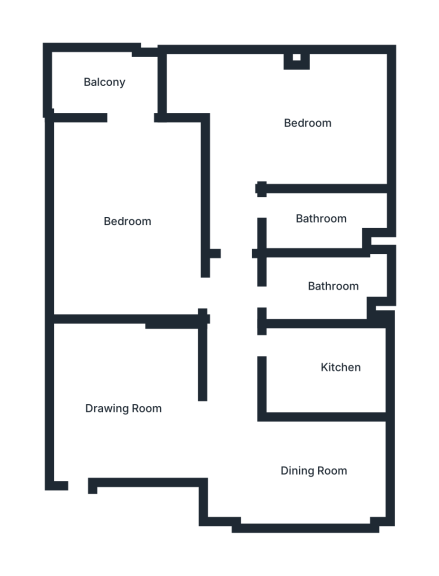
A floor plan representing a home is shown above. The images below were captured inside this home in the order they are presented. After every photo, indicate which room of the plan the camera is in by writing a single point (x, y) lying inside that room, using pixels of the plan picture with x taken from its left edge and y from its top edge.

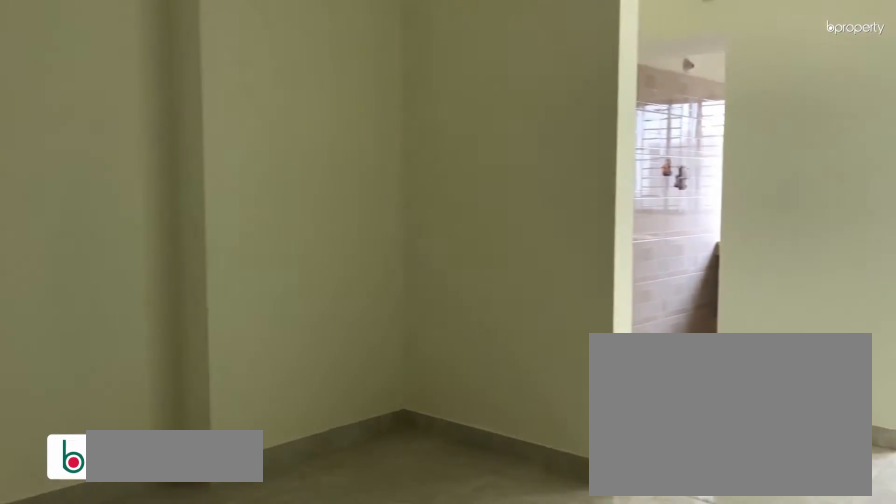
(116, 412)
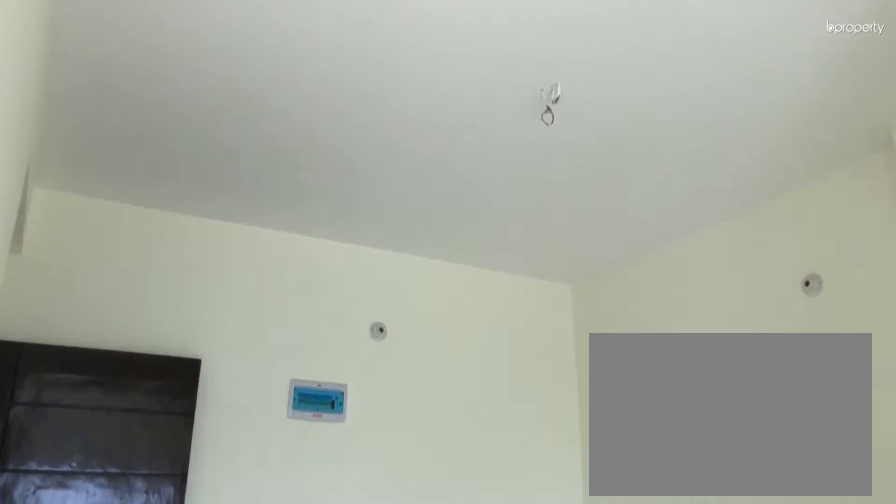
(126, 419)
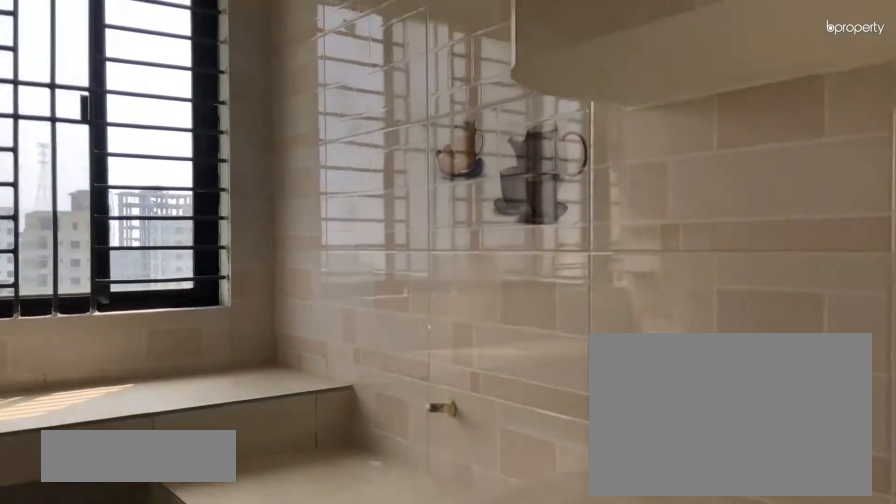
(328, 368)
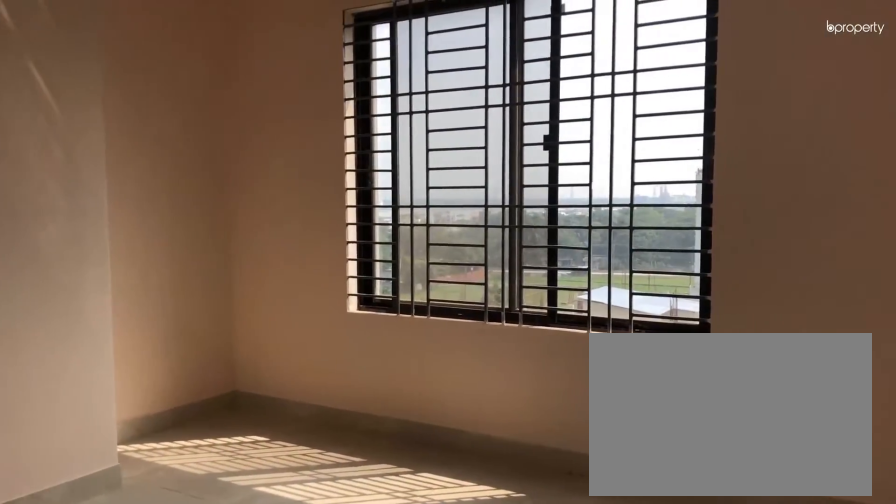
(297, 124)
